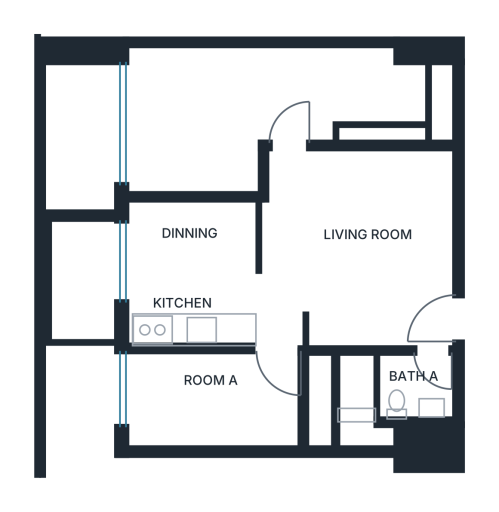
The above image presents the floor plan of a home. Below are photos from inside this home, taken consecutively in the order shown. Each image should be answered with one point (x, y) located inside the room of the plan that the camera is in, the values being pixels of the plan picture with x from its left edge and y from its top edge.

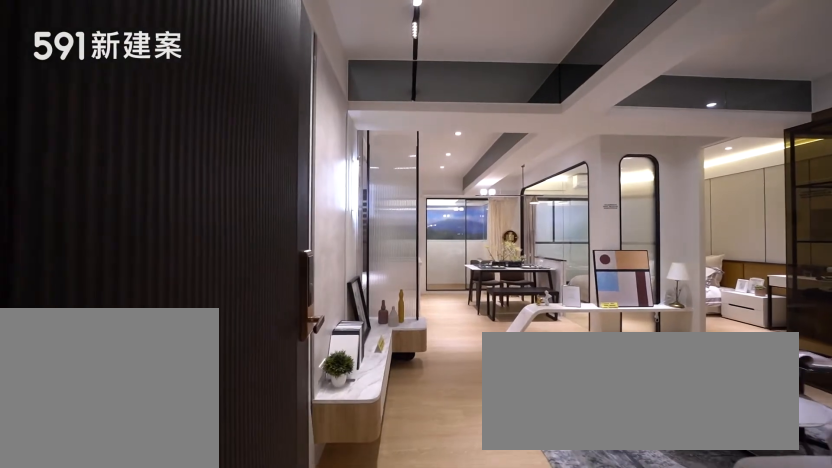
(422, 320)
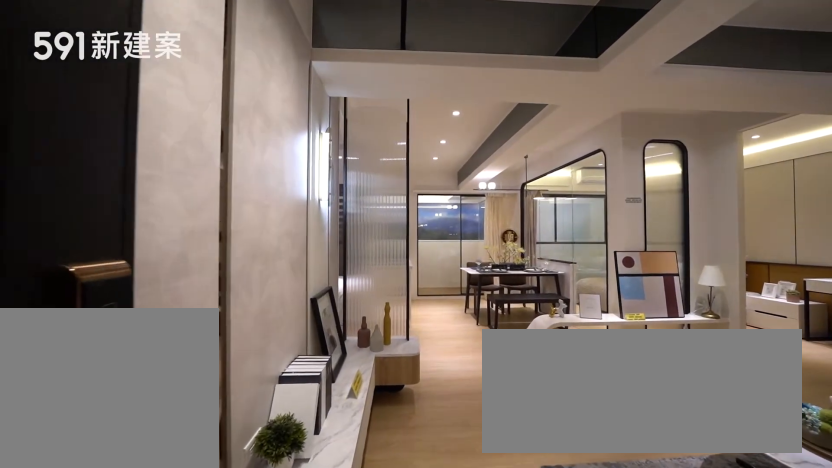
(422, 320)
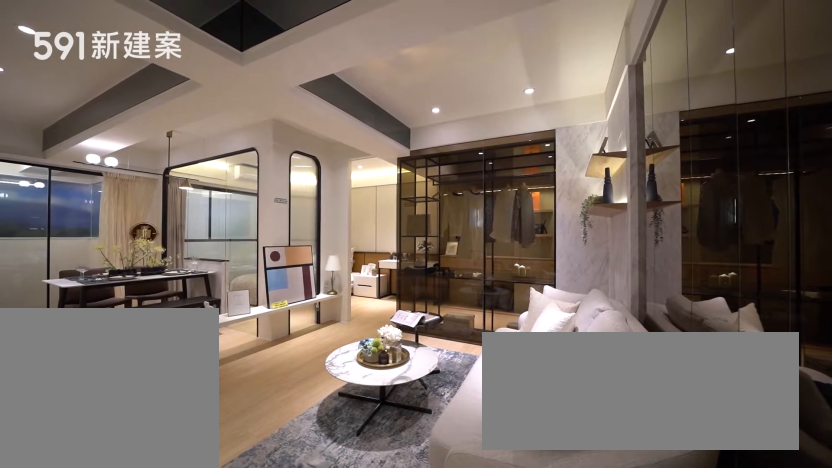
(363, 224)
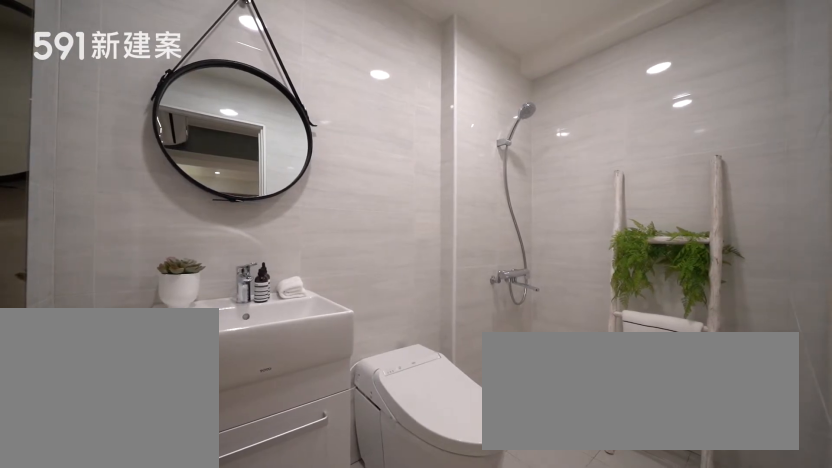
(393, 401)
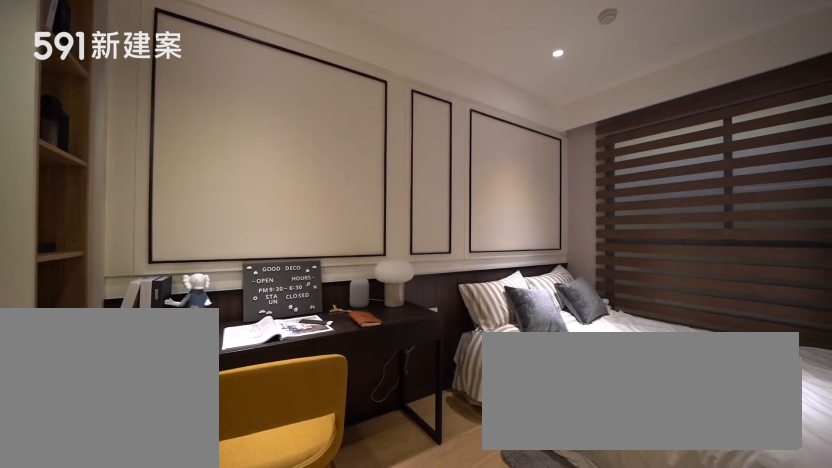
(228, 400)
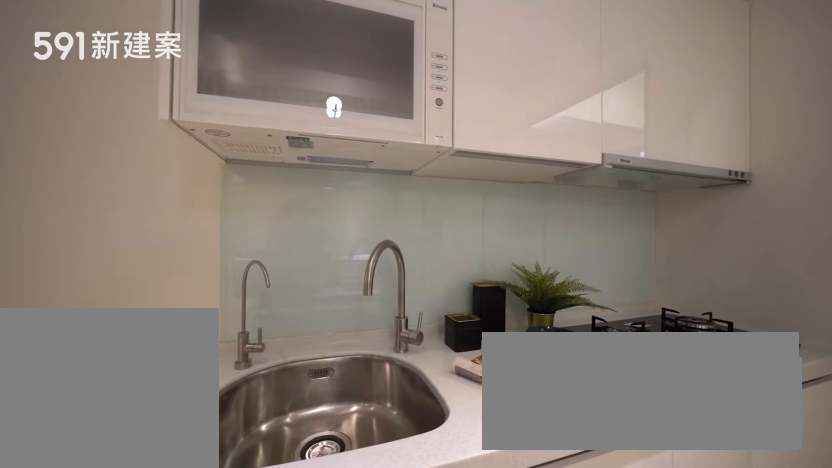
(186, 313)
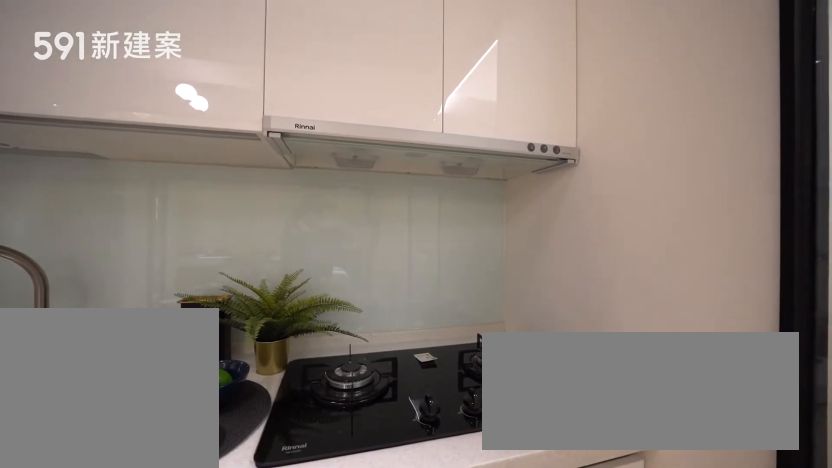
(186, 313)
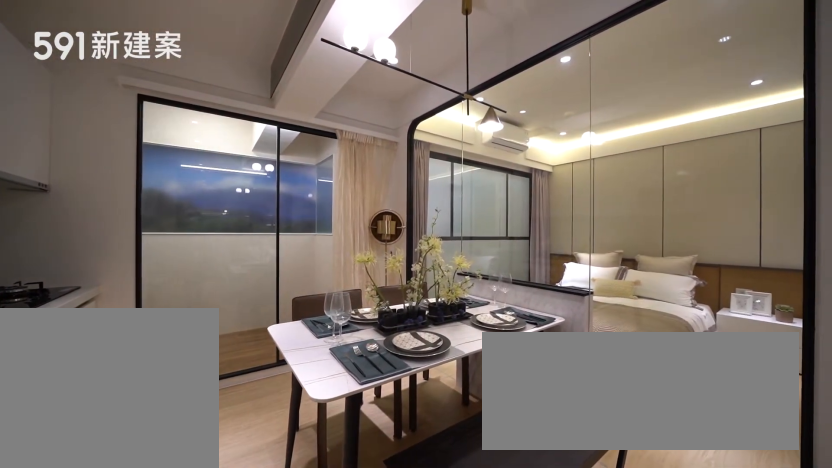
(191, 245)
